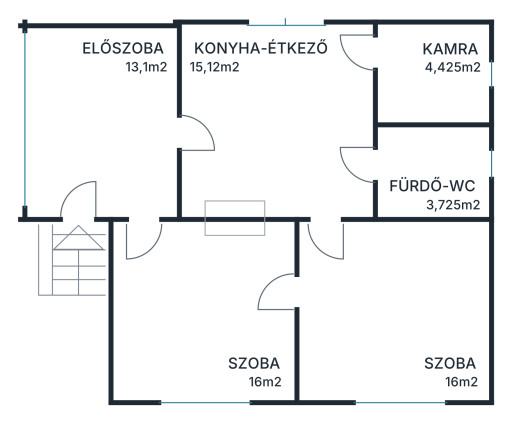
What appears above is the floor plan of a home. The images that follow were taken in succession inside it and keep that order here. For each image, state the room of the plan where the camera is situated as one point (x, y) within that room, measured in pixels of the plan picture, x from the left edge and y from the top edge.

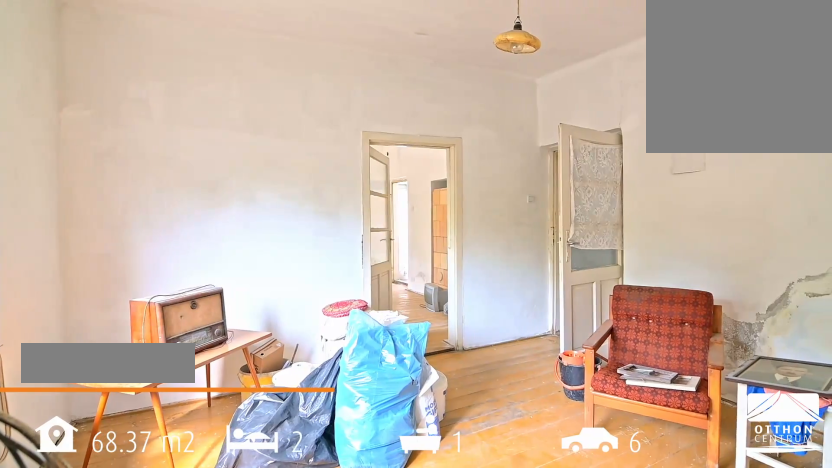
(402, 315)
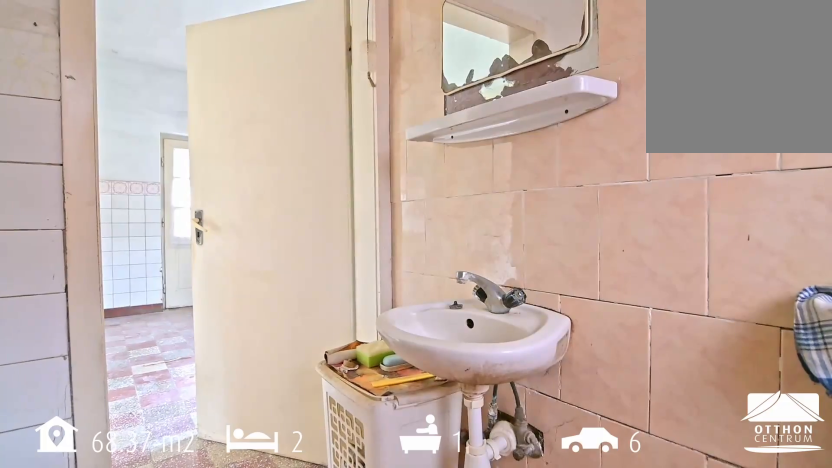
(436, 166)
